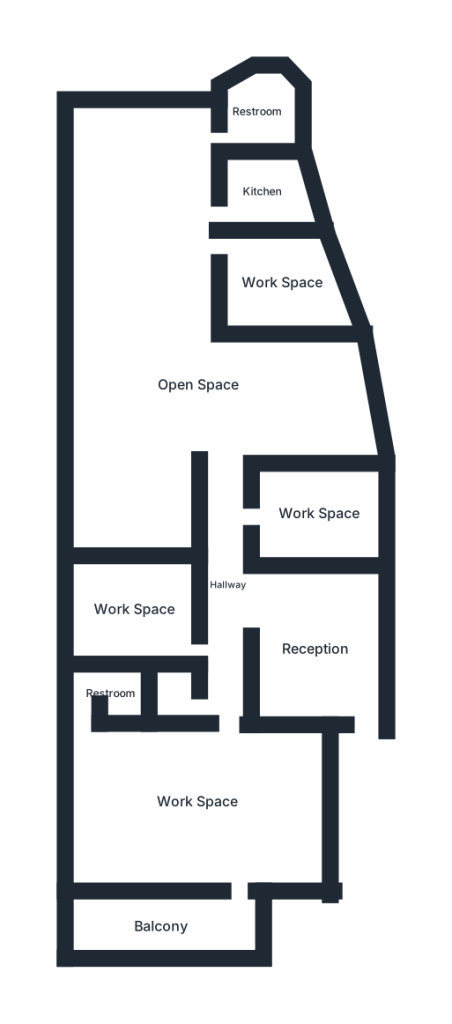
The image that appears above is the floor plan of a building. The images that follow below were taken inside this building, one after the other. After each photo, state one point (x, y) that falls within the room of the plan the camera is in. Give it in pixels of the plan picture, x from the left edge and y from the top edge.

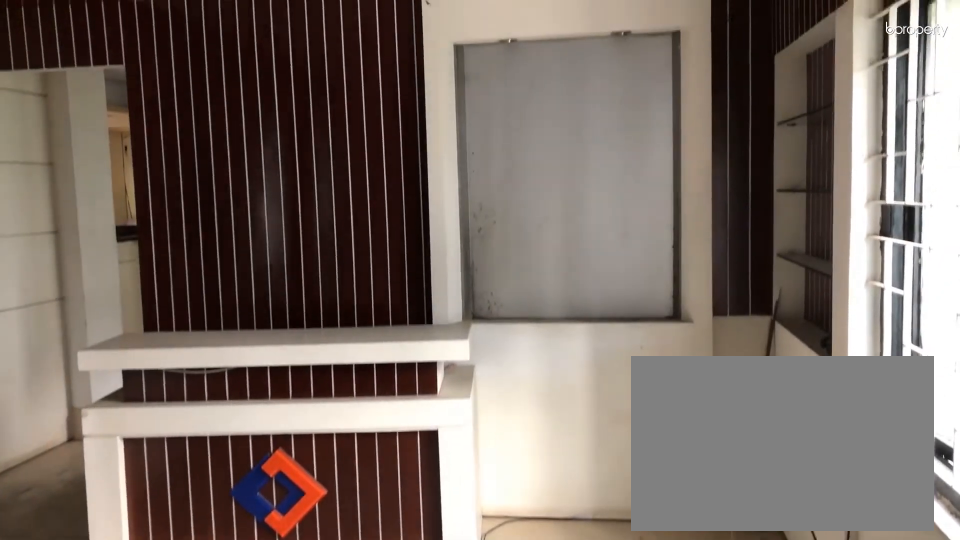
(315, 647)
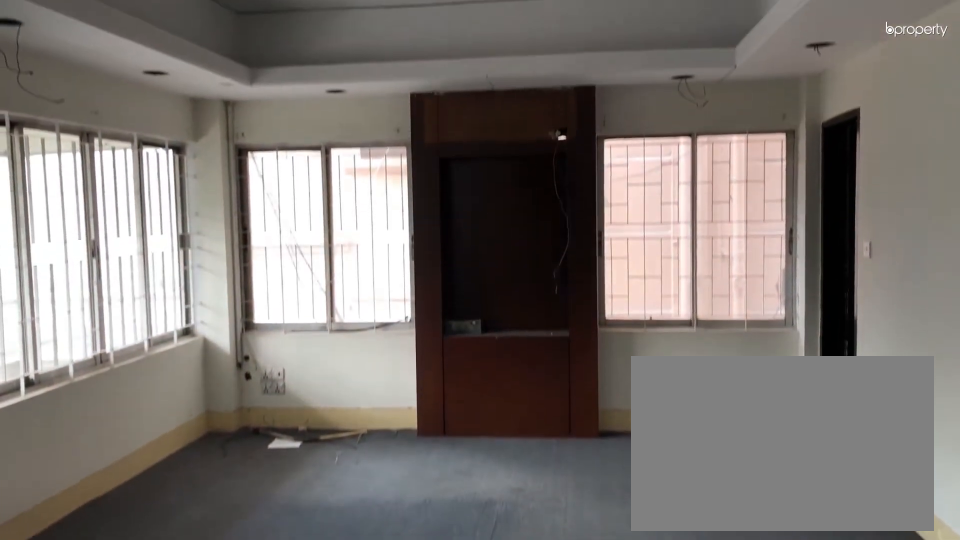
(197, 803)
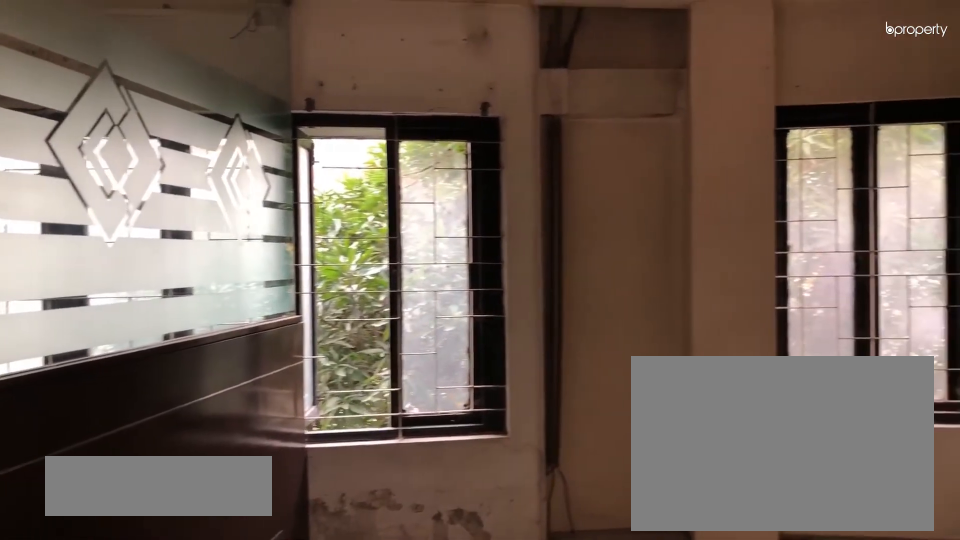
(319, 512)
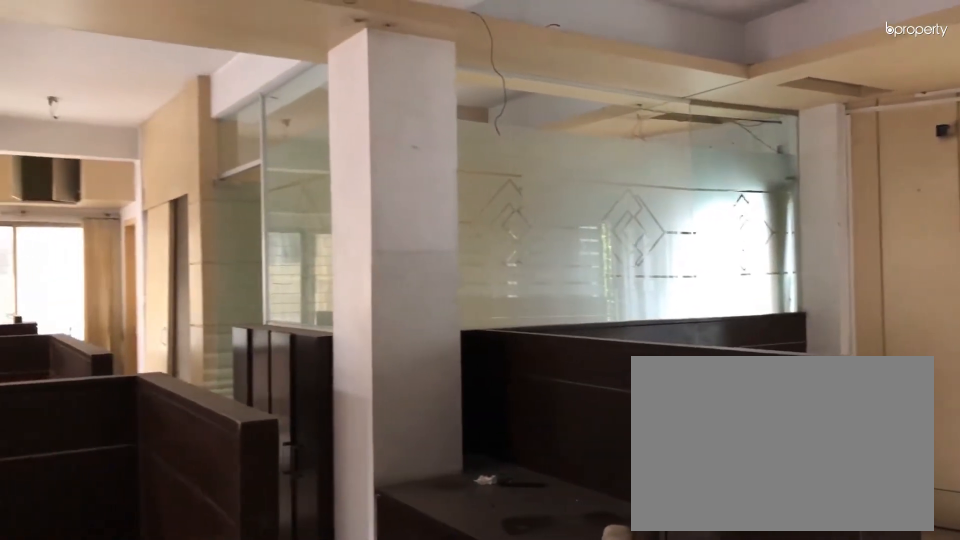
(197, 386)
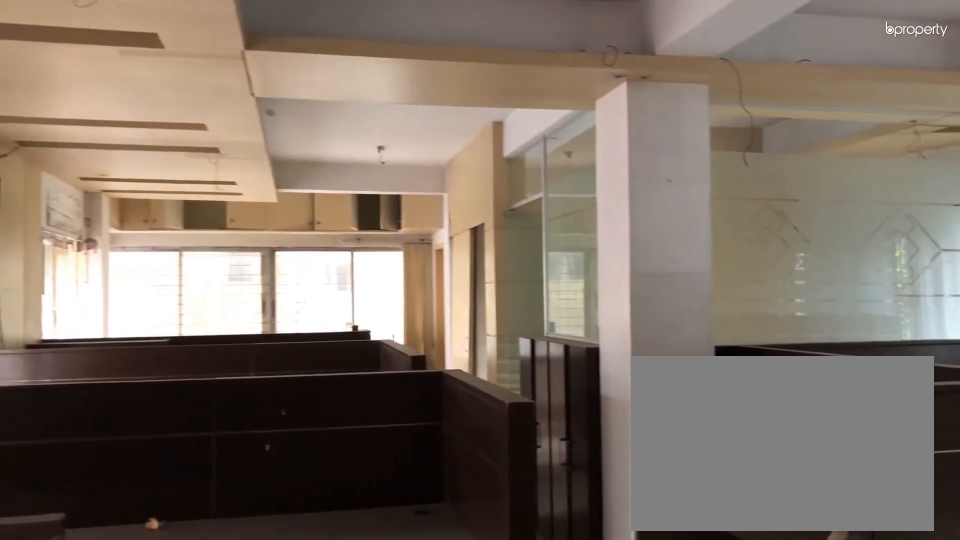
(197, 386)
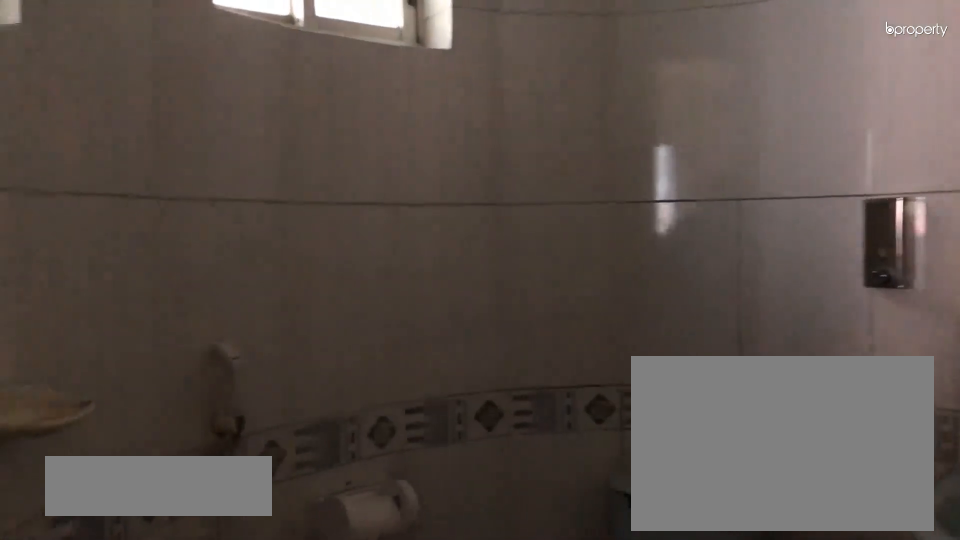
(254, 108)
